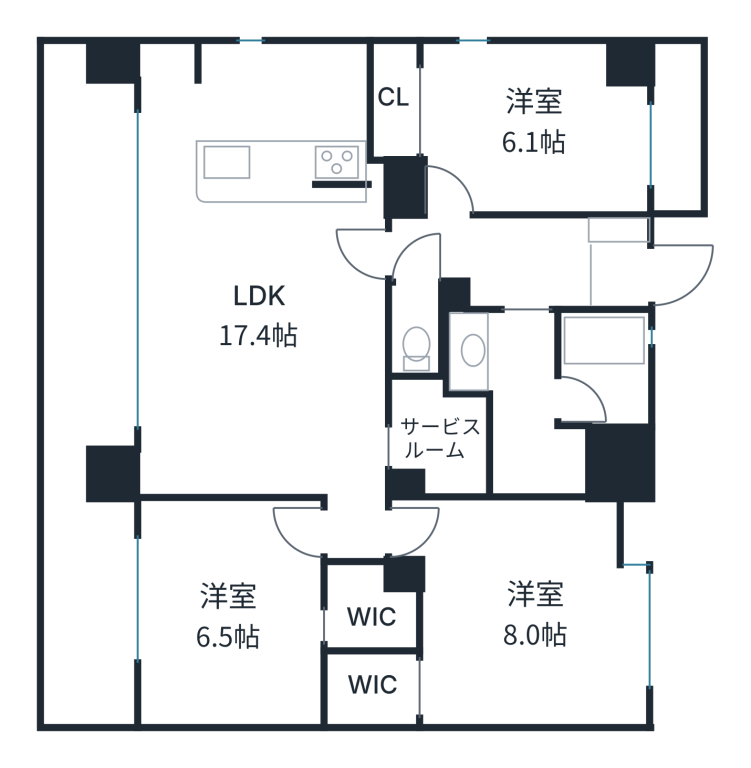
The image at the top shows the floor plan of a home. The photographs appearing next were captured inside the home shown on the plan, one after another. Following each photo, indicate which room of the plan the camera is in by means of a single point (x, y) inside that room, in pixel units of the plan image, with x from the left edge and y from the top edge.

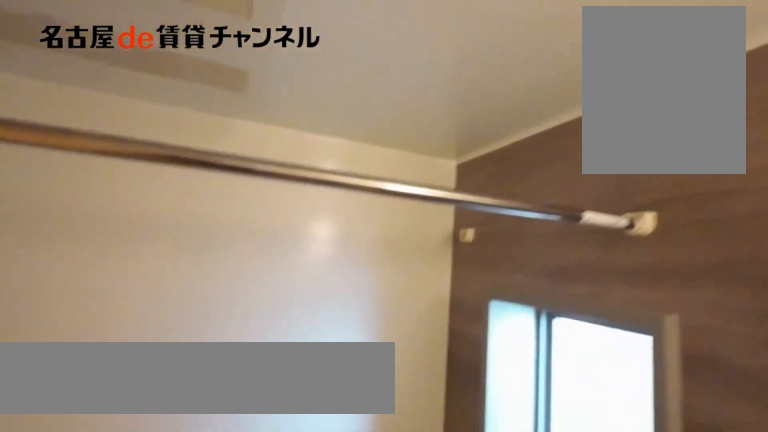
(601, 367)
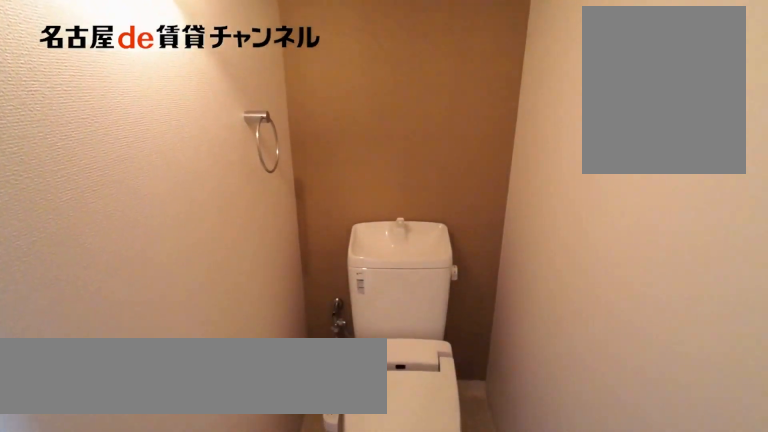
(416, 329)
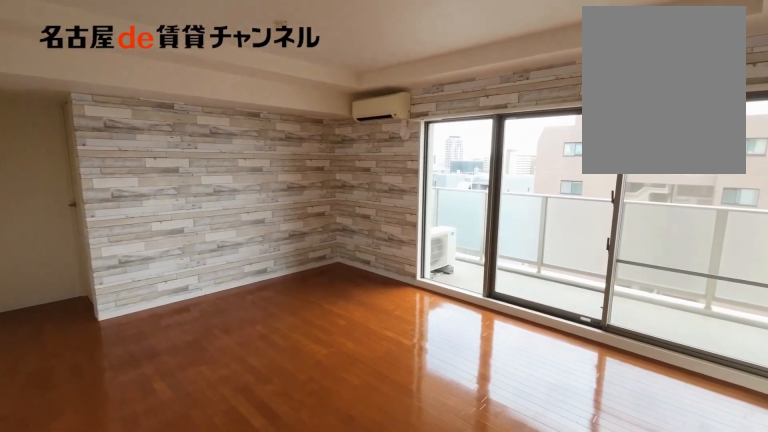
(259, 268)
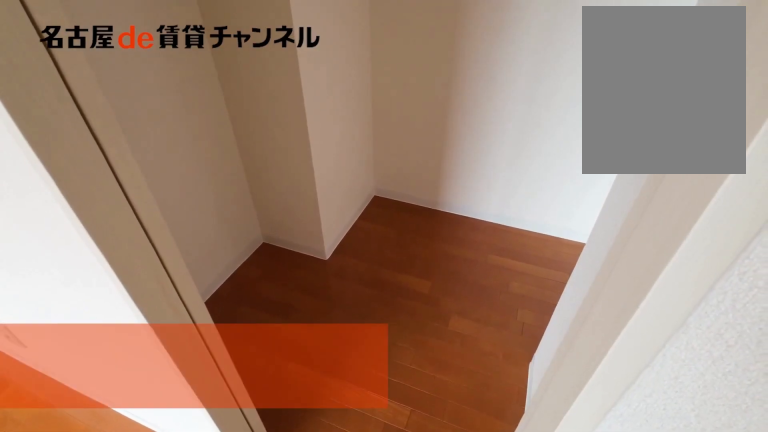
(437, 437)
